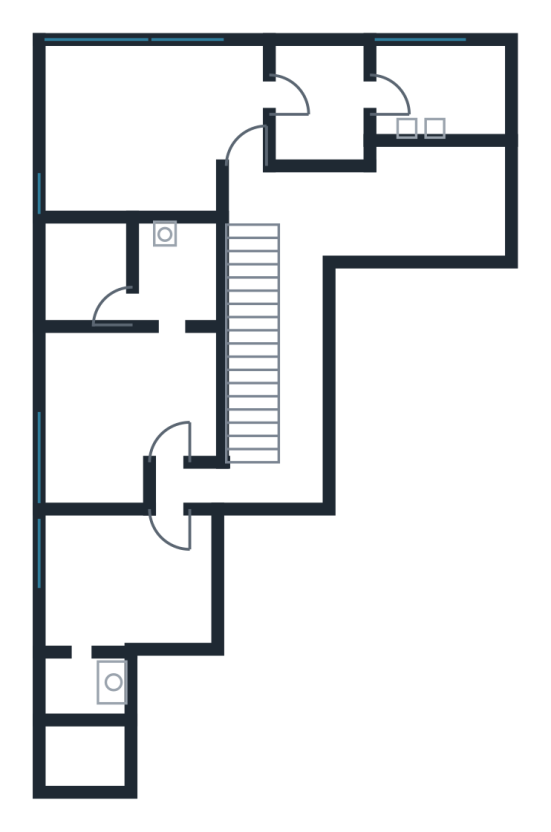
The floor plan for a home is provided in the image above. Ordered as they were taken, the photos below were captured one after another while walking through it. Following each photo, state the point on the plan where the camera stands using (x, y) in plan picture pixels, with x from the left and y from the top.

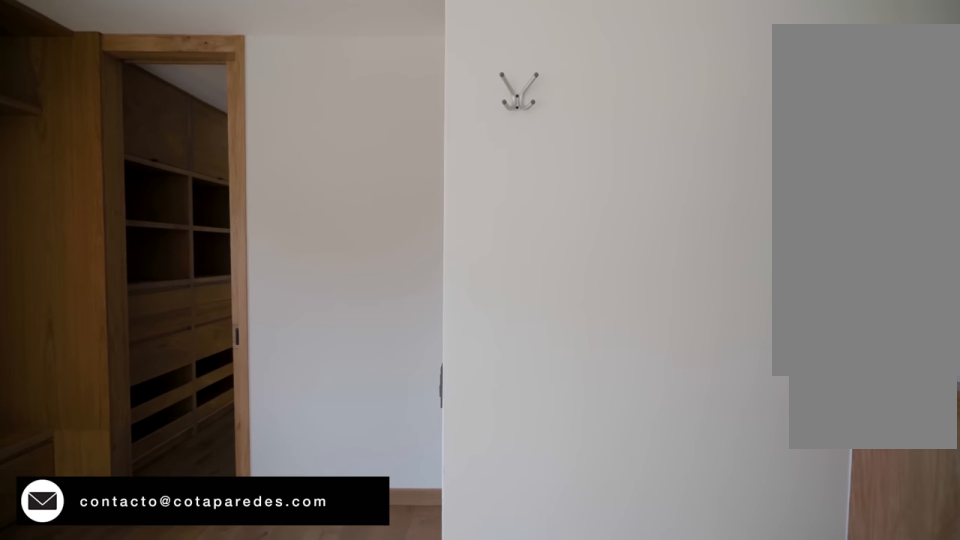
(153, 170)
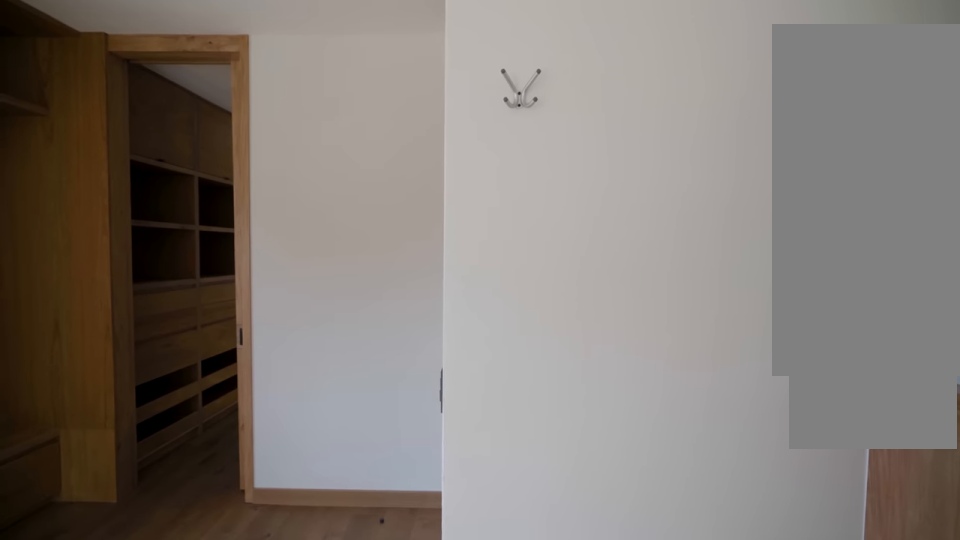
(152, 170)
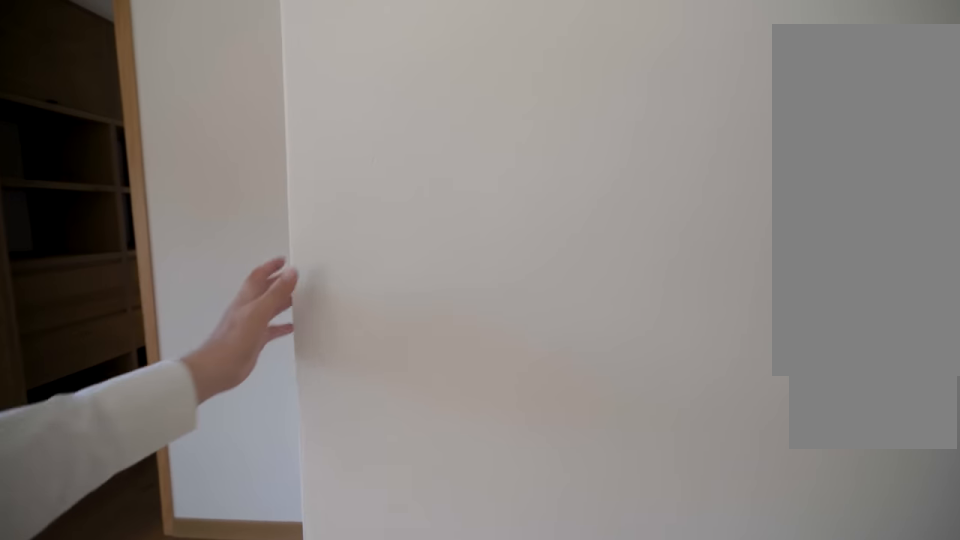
(148, 169)
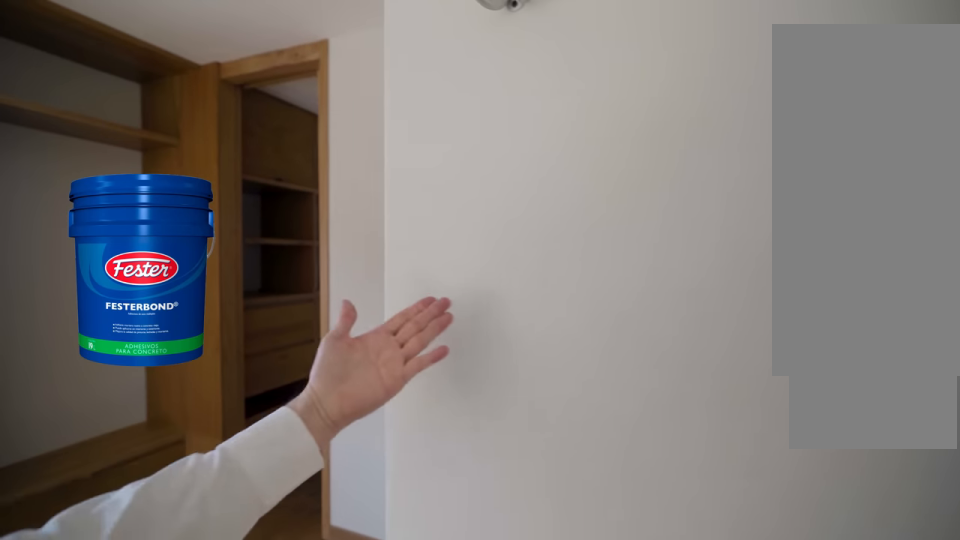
(167, 182)
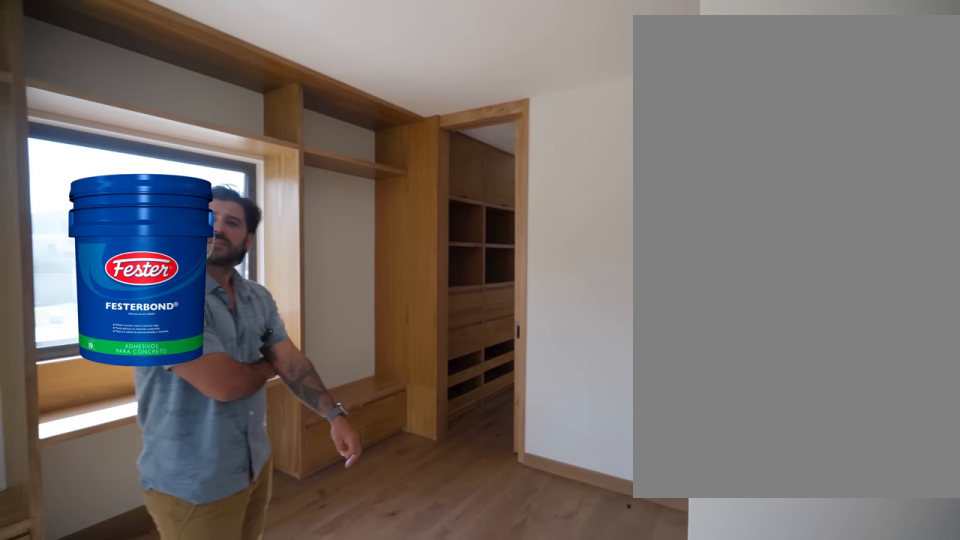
(169, 175)
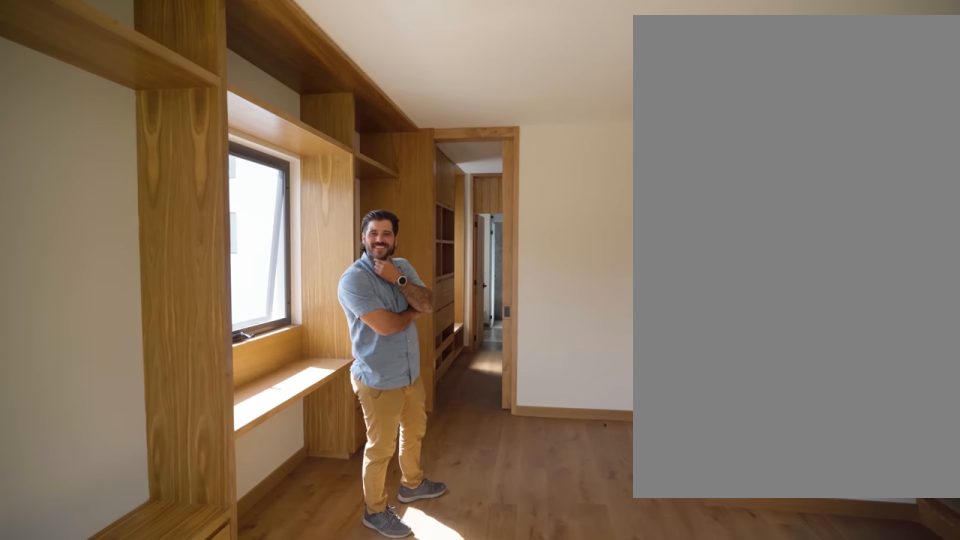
(85, 151)
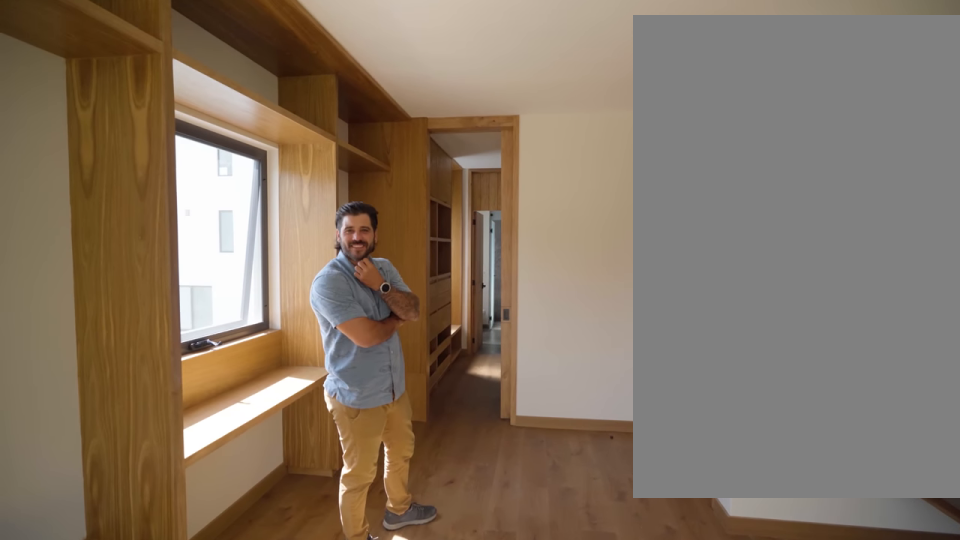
(85, 151)
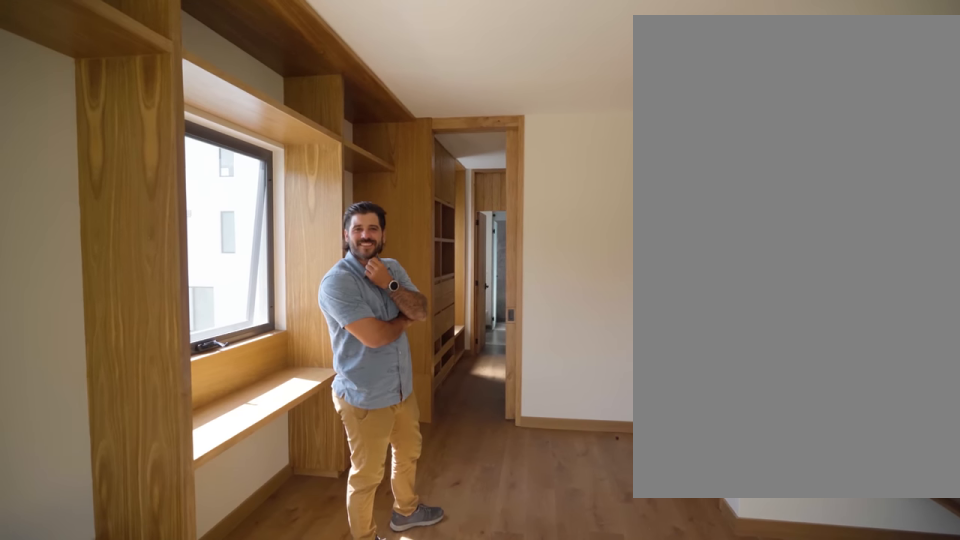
(85, 151)
